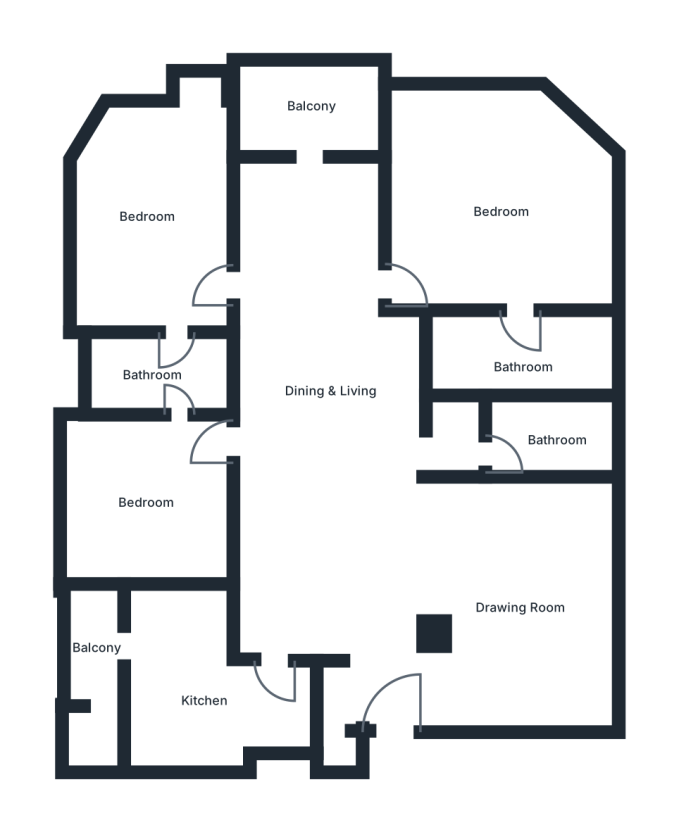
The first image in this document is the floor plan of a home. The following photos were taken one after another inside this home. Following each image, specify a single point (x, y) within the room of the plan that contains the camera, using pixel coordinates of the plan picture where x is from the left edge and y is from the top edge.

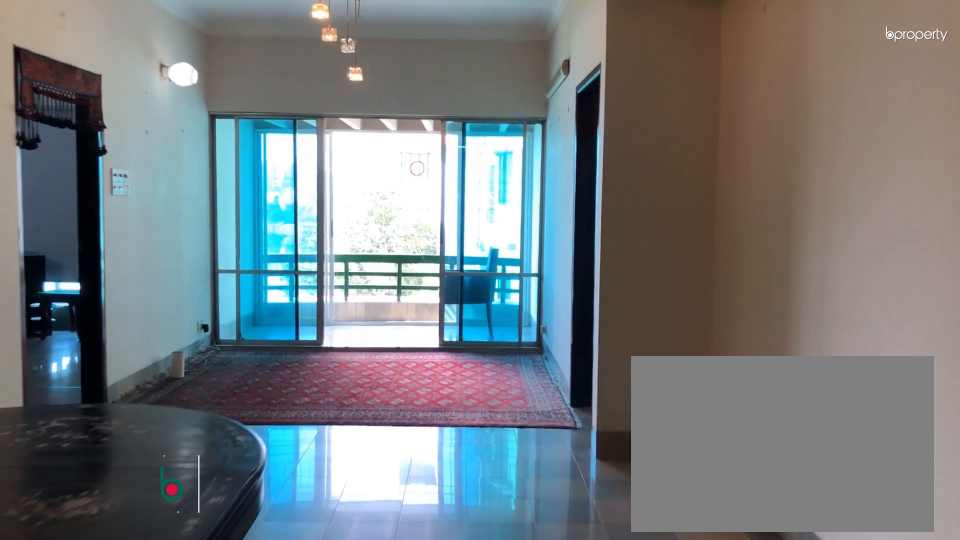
(336, 422)
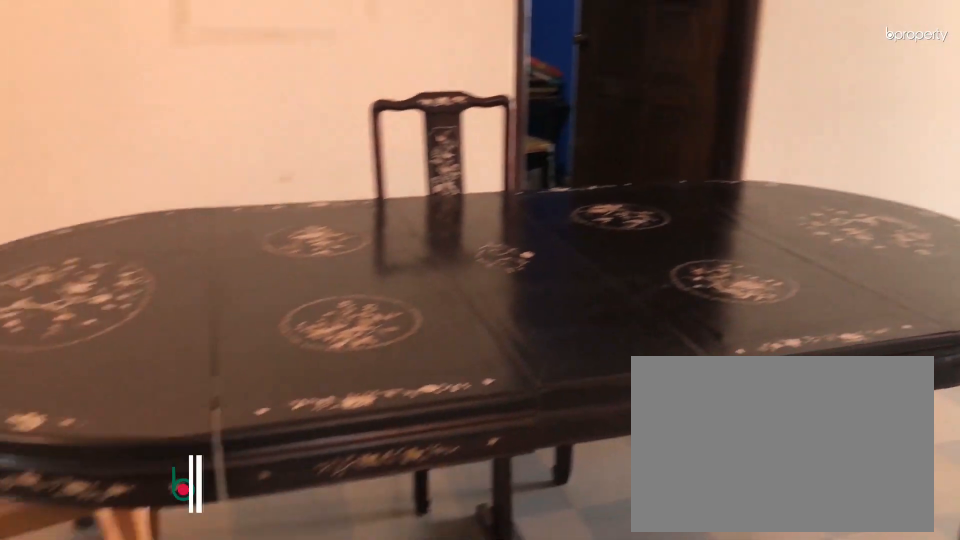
(327, 533)
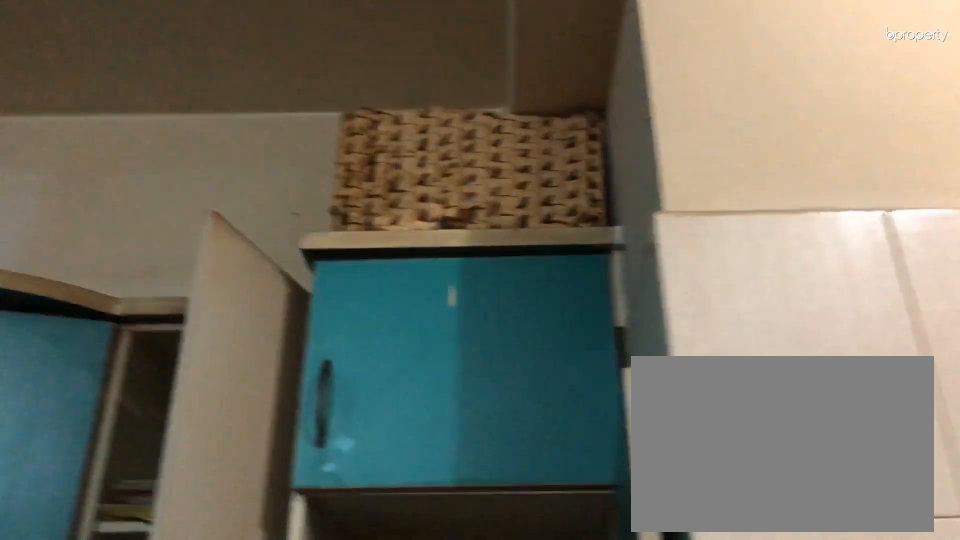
(183, 688)
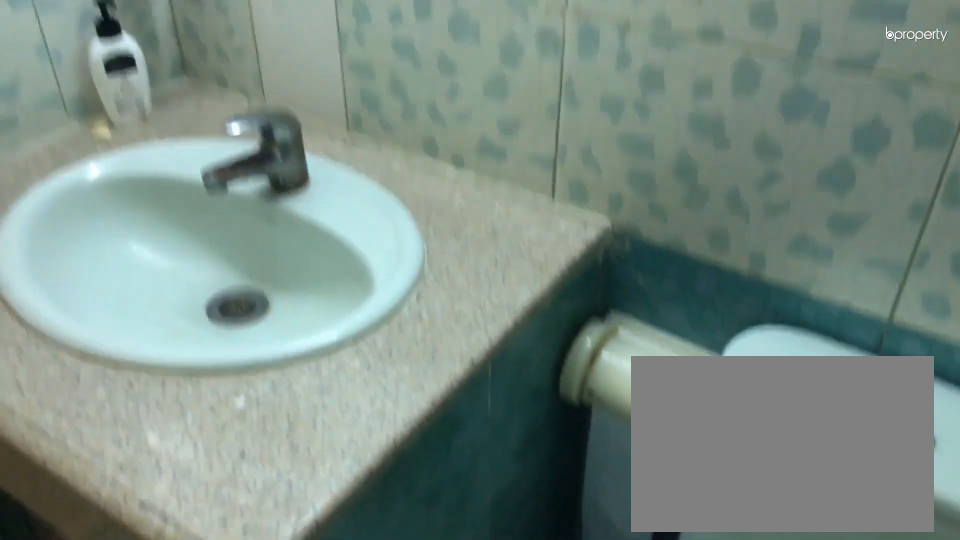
(547, 435)
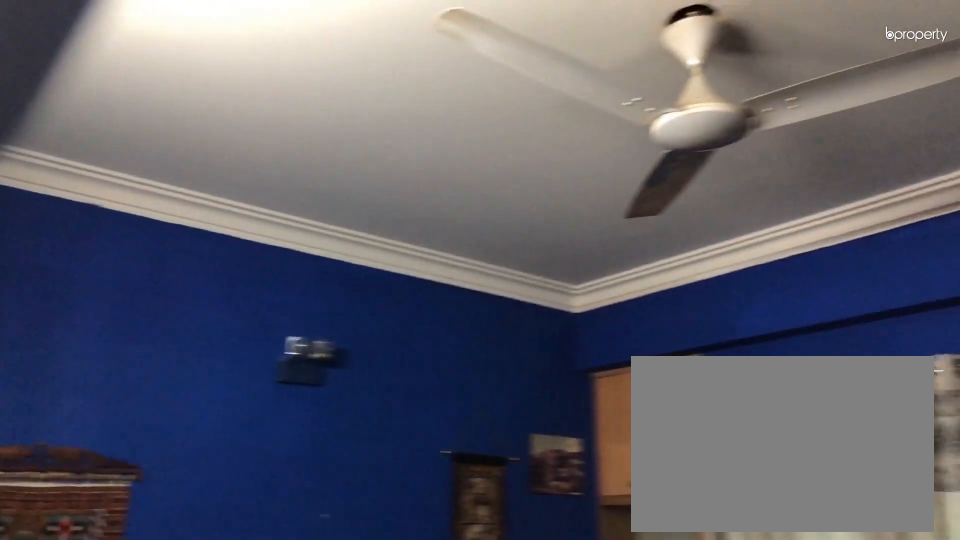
(153, 506)
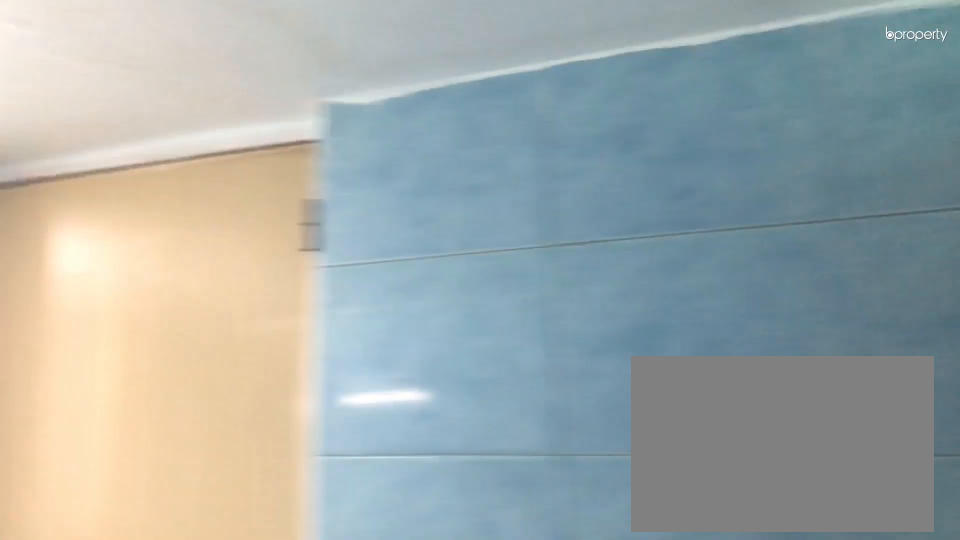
(153, 367)
